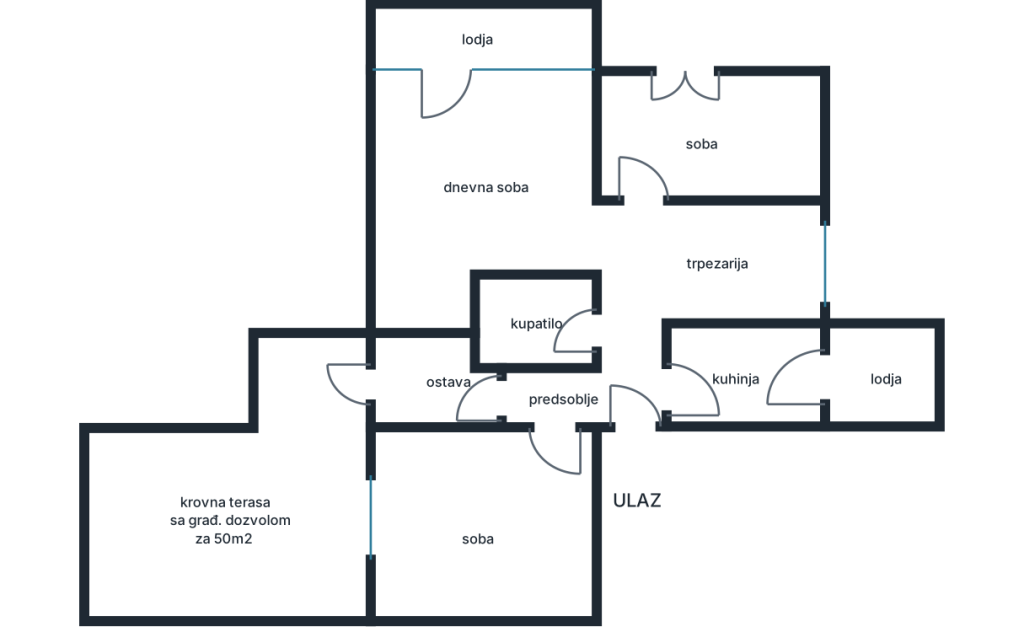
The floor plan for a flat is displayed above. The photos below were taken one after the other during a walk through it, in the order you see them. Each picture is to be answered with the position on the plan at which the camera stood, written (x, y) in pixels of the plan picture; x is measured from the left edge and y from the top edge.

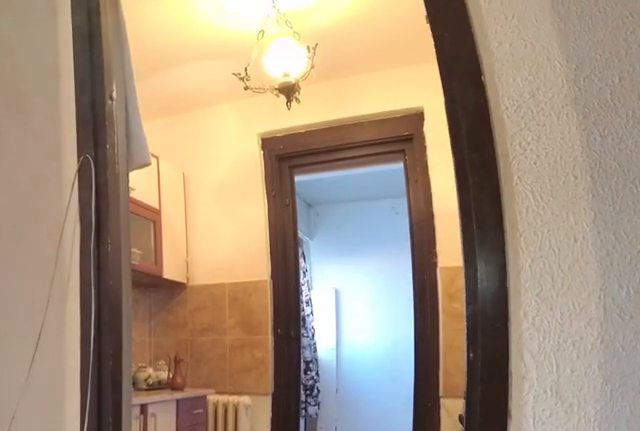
(607, 398)
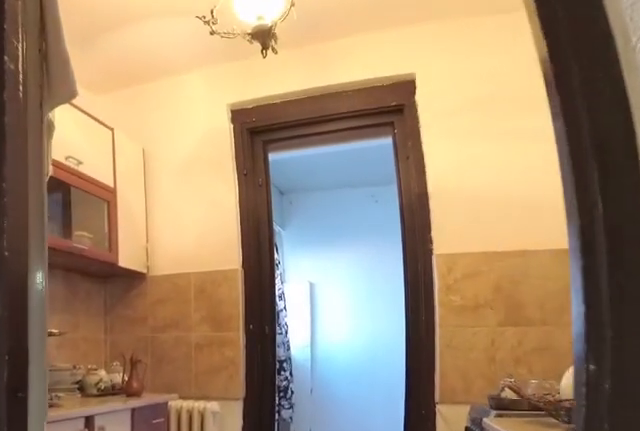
(628, 400)
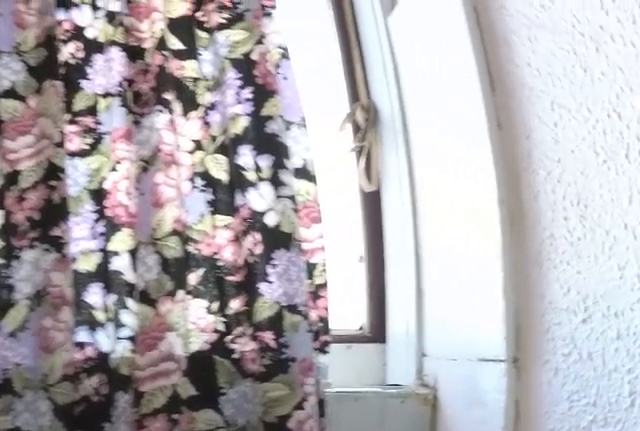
(916, 423)
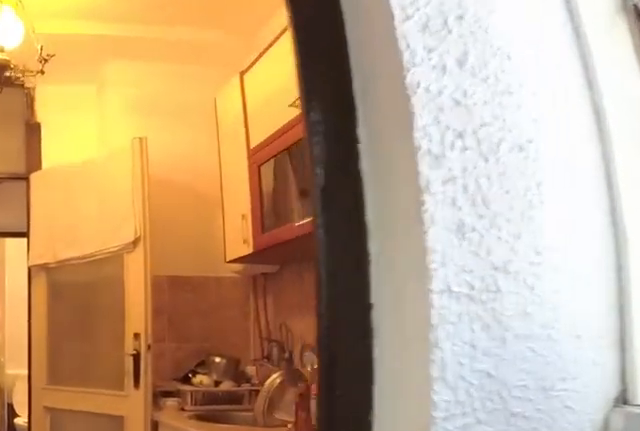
(867, 380)
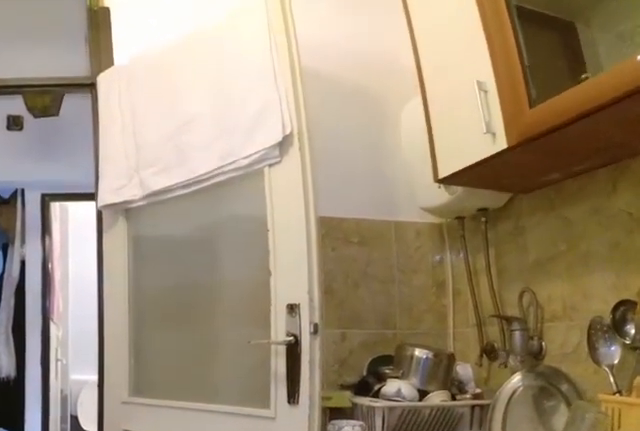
(786, 381)
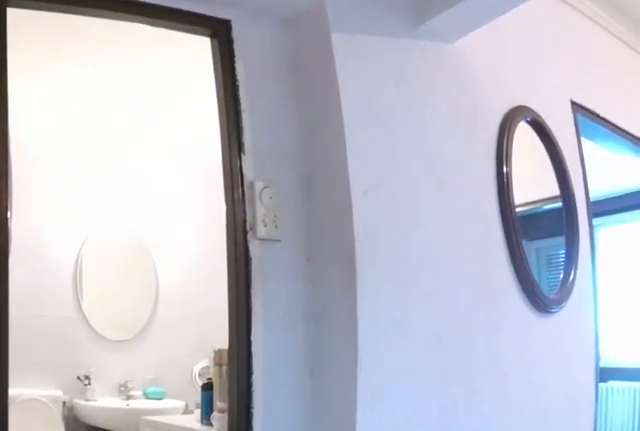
(692, 381)
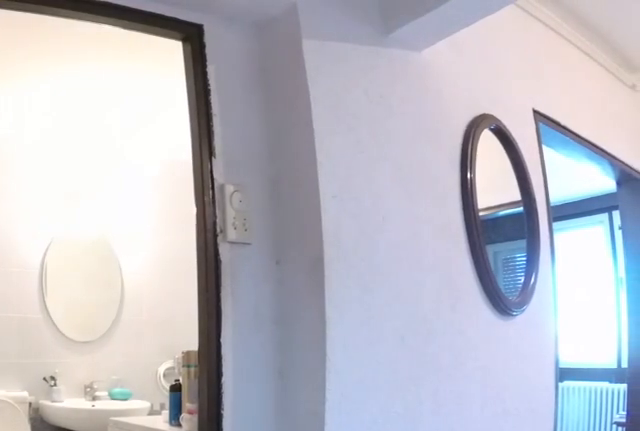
(691, 381)
